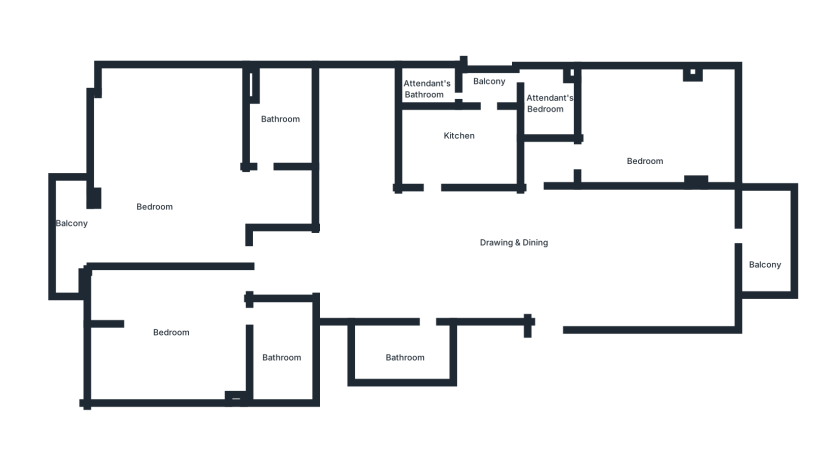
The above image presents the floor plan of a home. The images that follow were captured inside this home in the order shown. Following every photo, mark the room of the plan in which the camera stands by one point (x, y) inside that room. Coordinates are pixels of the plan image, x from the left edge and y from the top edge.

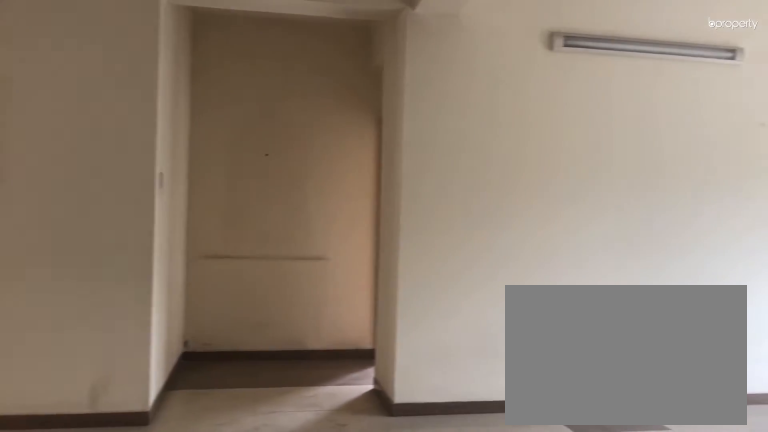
(515, 247)
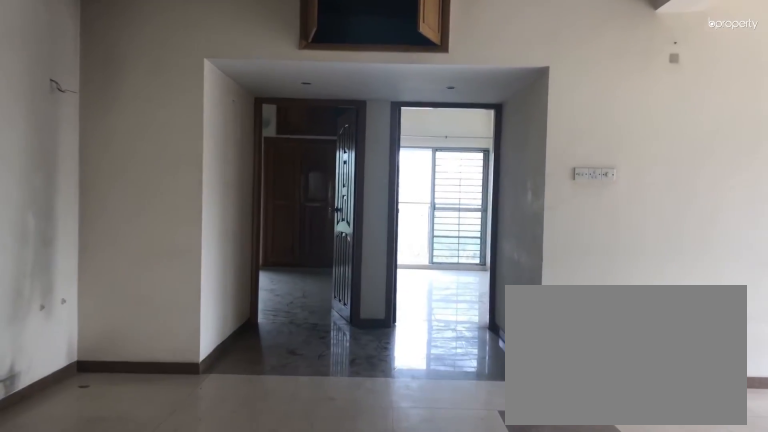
(515, 247)
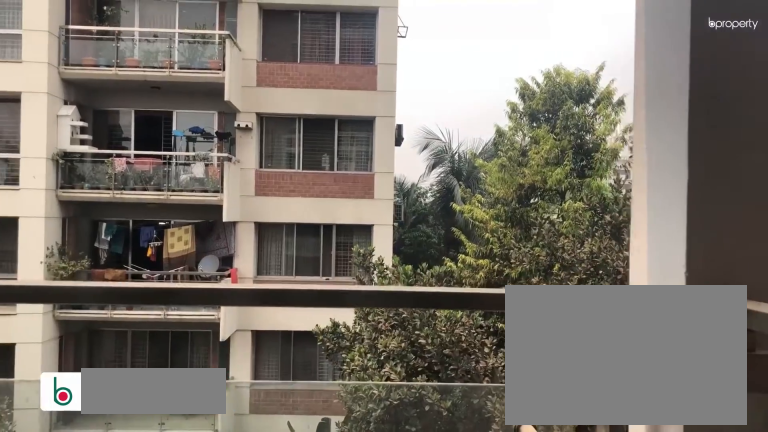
(767, 255)
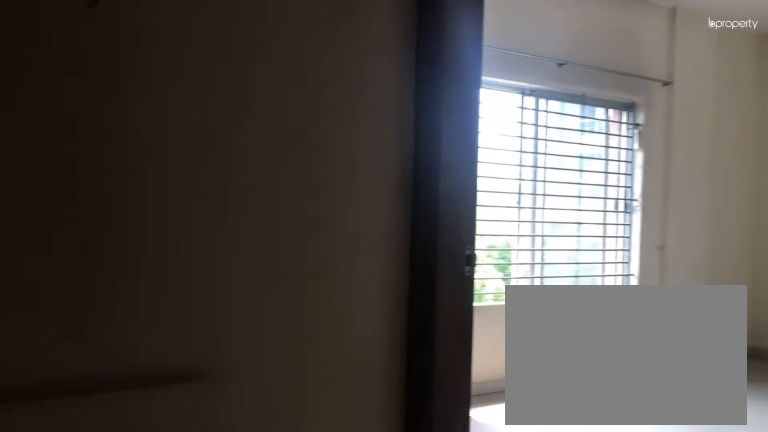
(580, 160)
